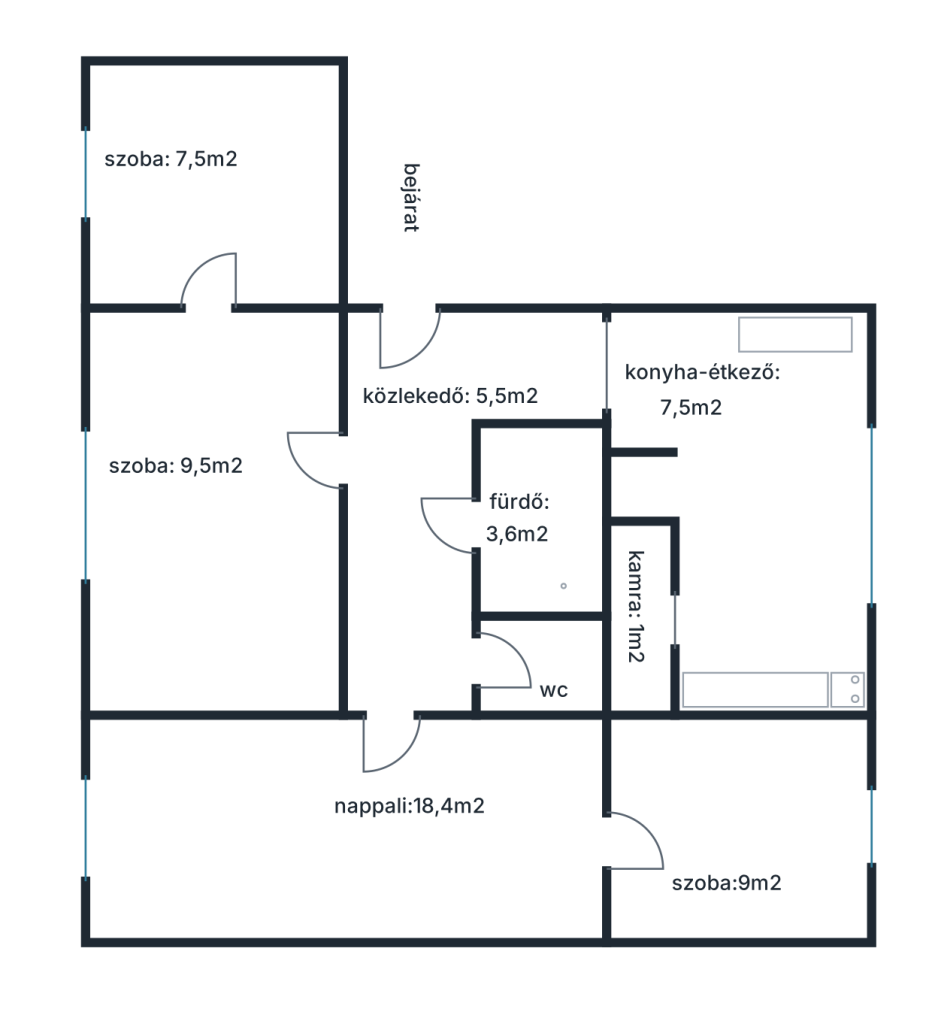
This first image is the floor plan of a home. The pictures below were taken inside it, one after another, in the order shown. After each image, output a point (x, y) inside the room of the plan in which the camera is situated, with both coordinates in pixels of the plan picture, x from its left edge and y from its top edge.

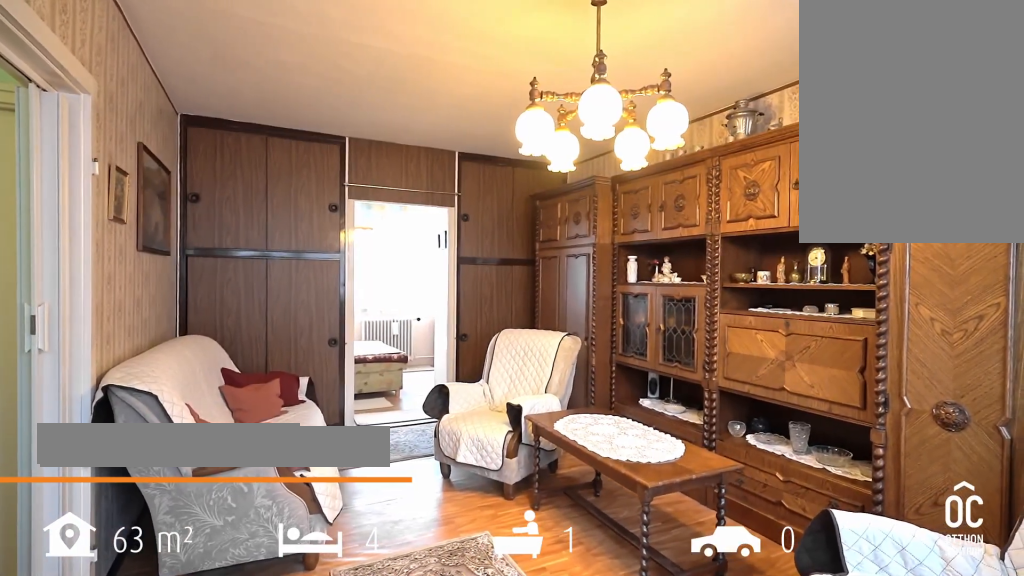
(348, 821)
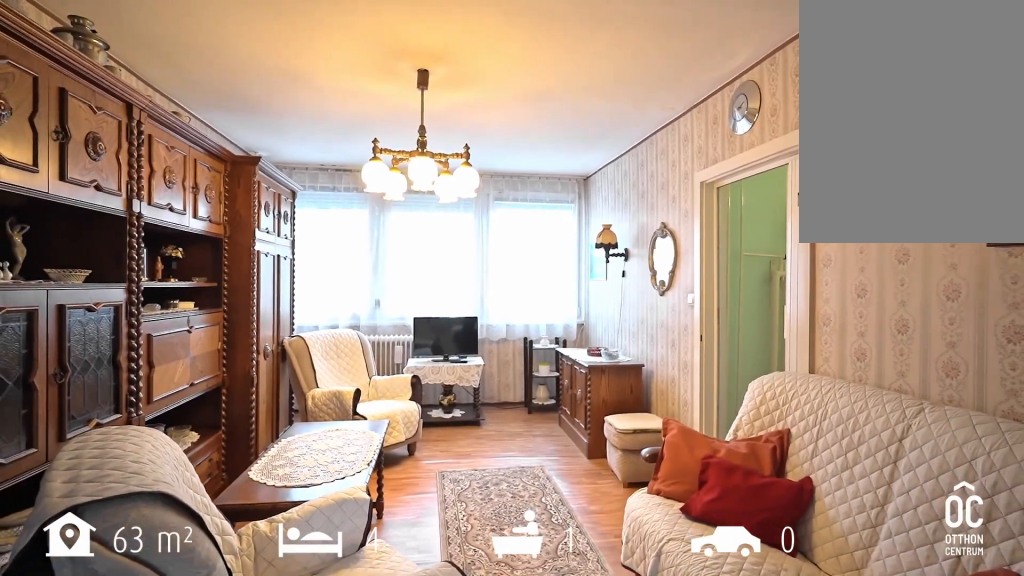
(348, 821)
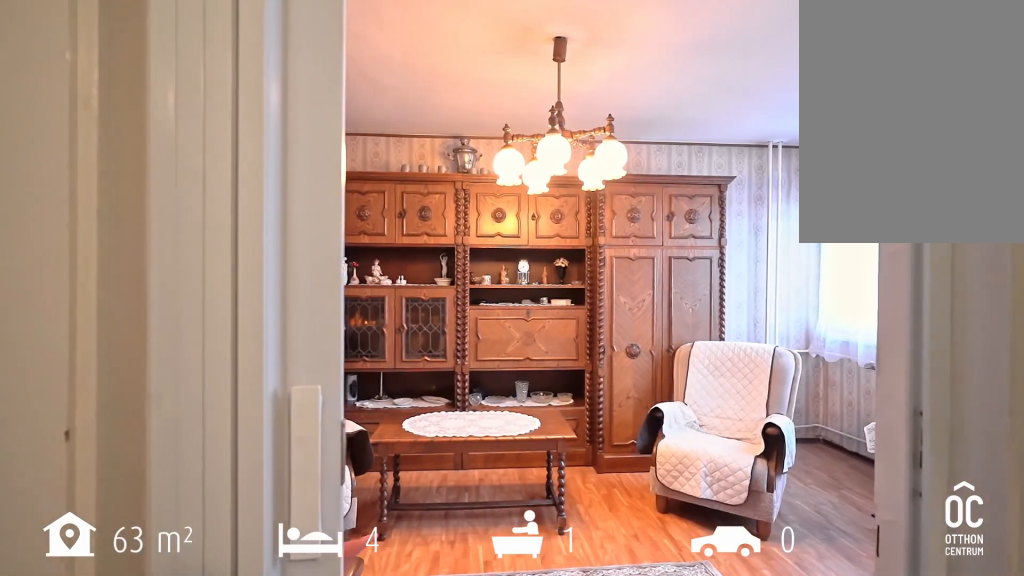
(390, 675)
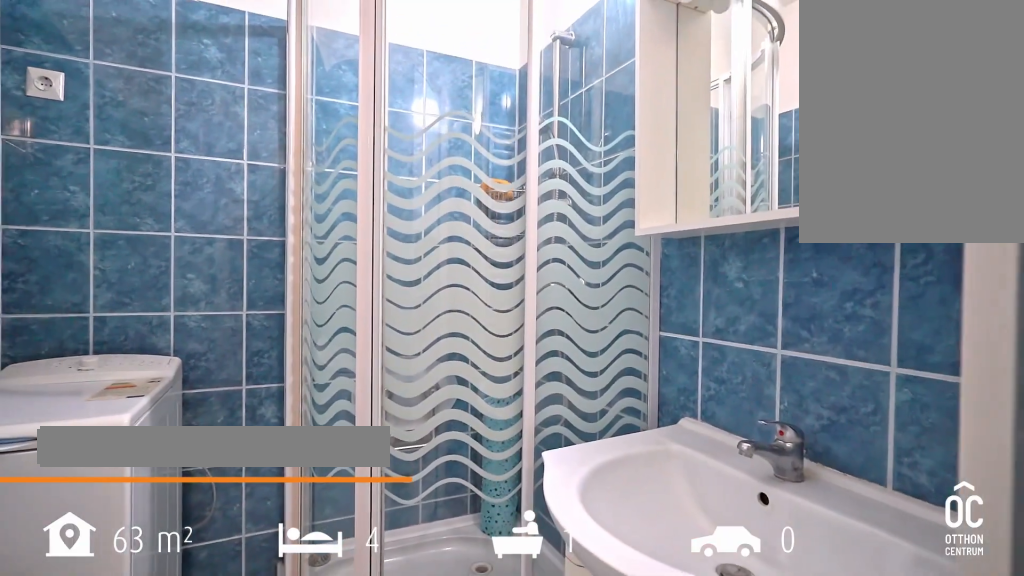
(539, 517)
